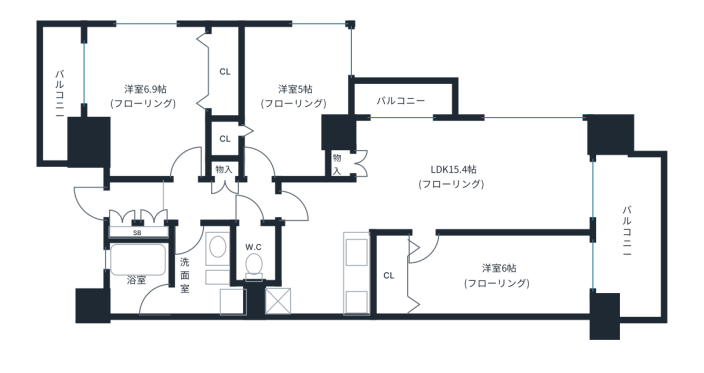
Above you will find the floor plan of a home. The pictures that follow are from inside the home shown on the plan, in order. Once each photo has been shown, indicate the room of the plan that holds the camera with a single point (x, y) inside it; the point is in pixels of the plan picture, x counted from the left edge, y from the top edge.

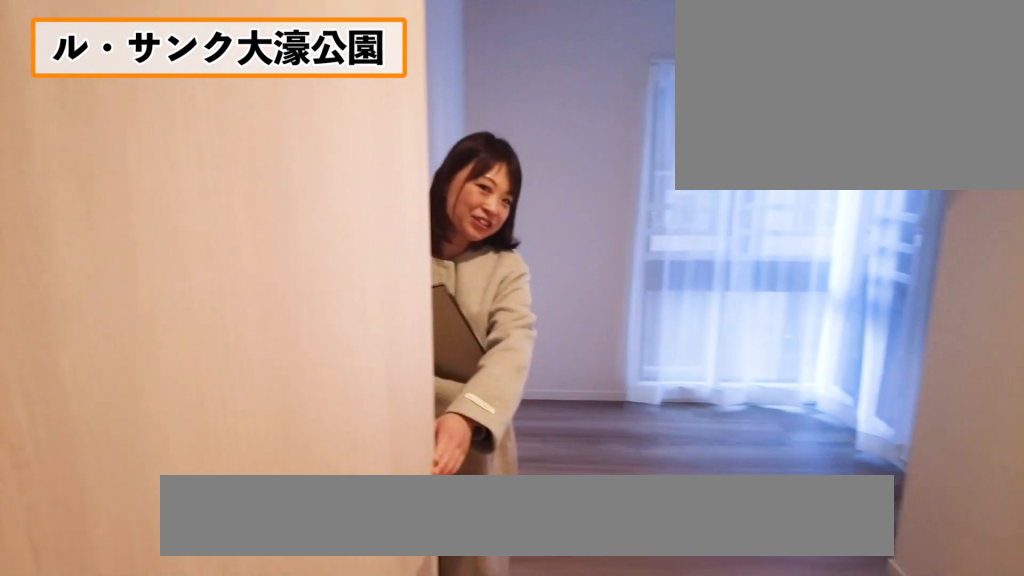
(294, 98)
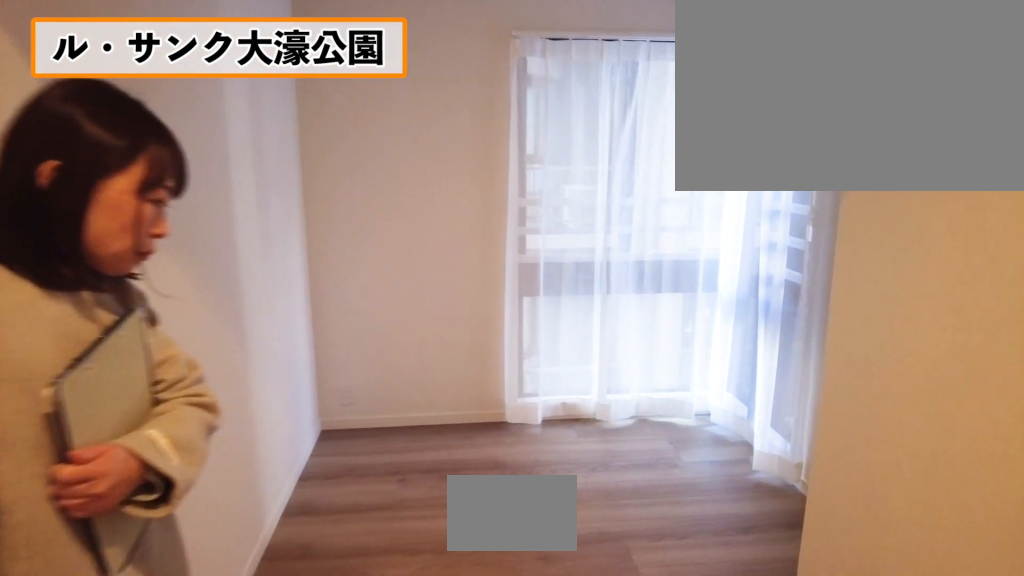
(294, 98)
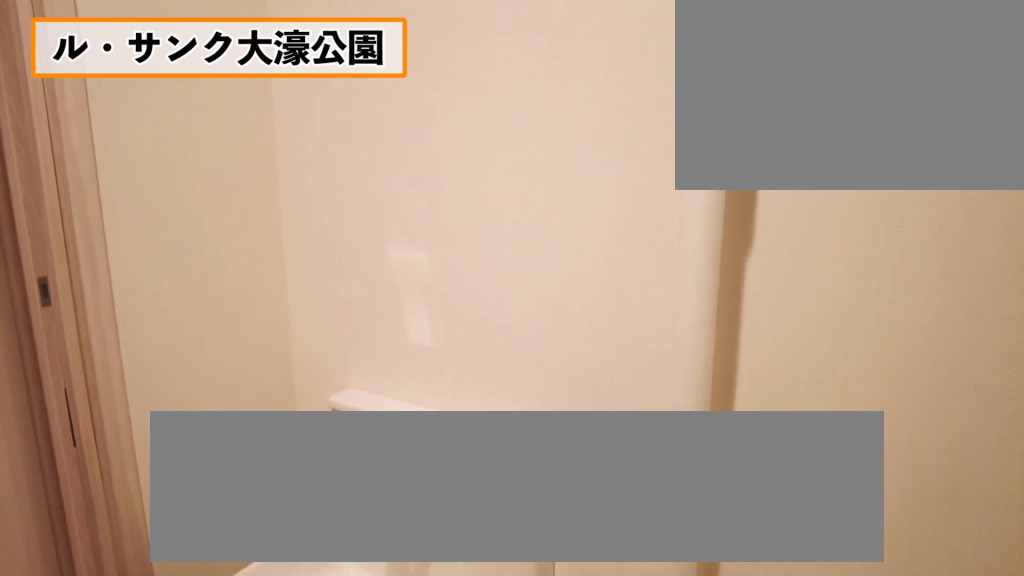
(257, 258)
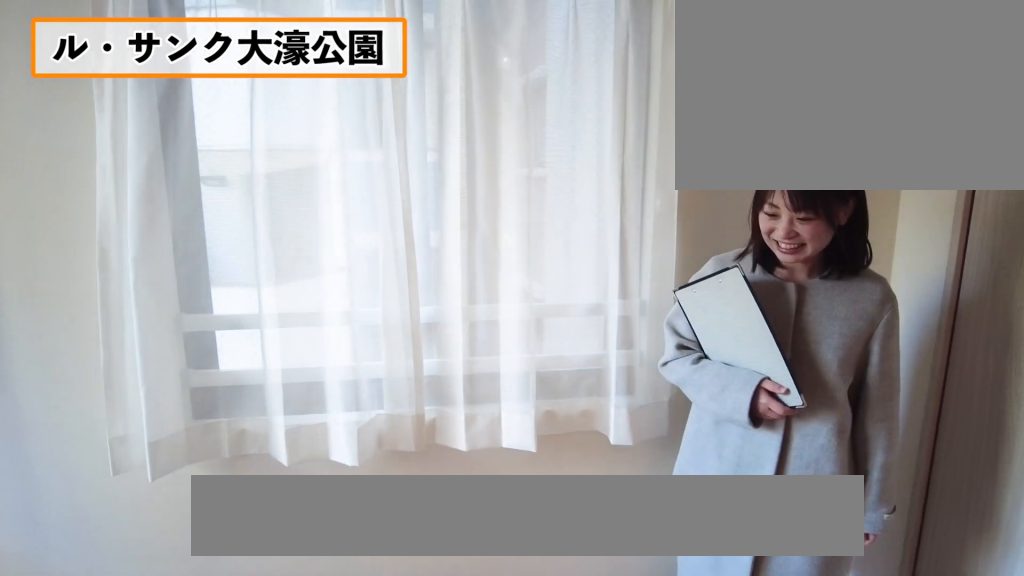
(146, 94)
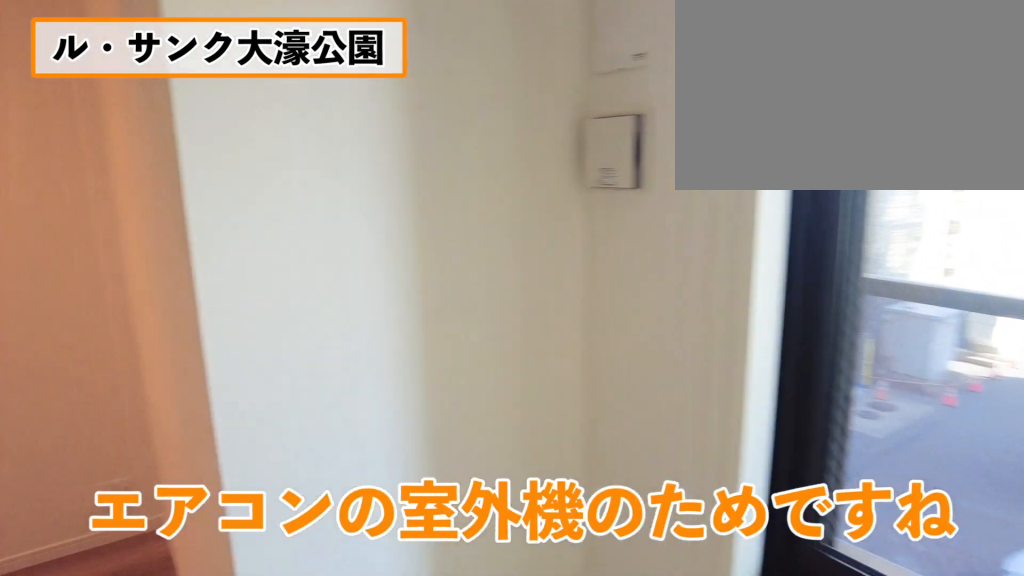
(146, 94)
